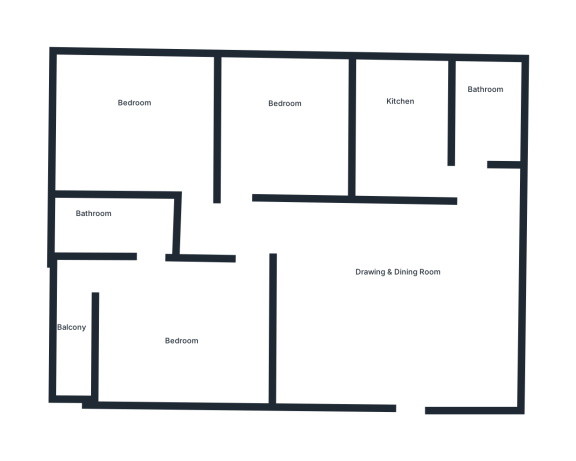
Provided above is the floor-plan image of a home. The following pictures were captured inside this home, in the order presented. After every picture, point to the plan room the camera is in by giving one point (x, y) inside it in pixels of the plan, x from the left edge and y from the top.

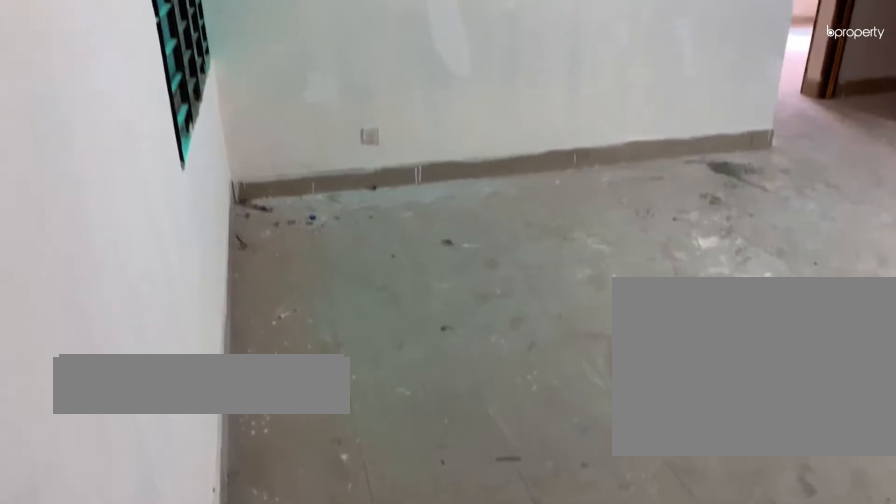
(389, 304)
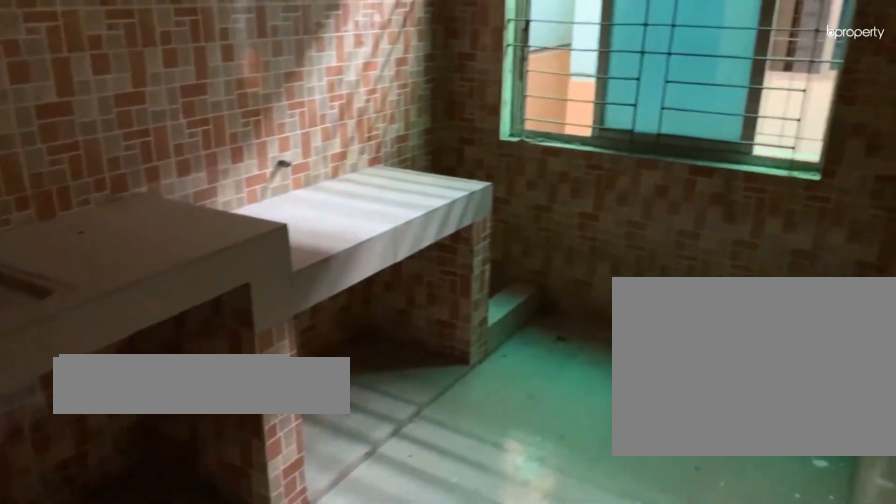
(401, 131)
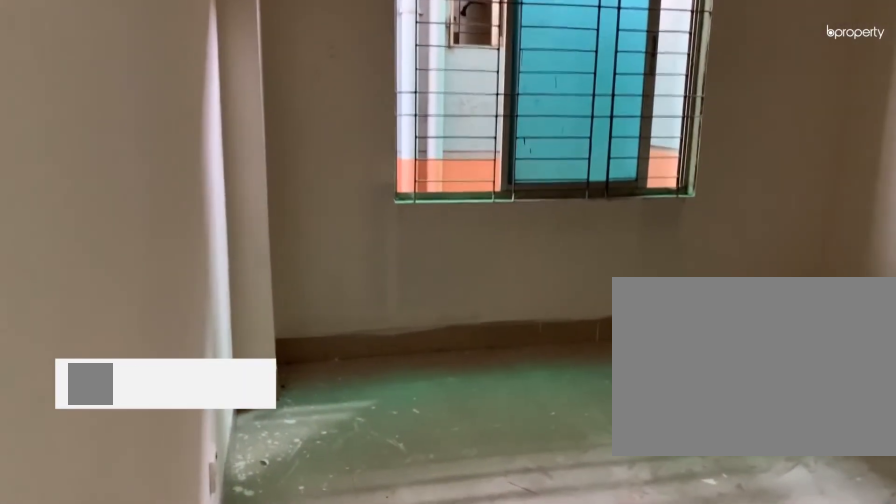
(287, 127)
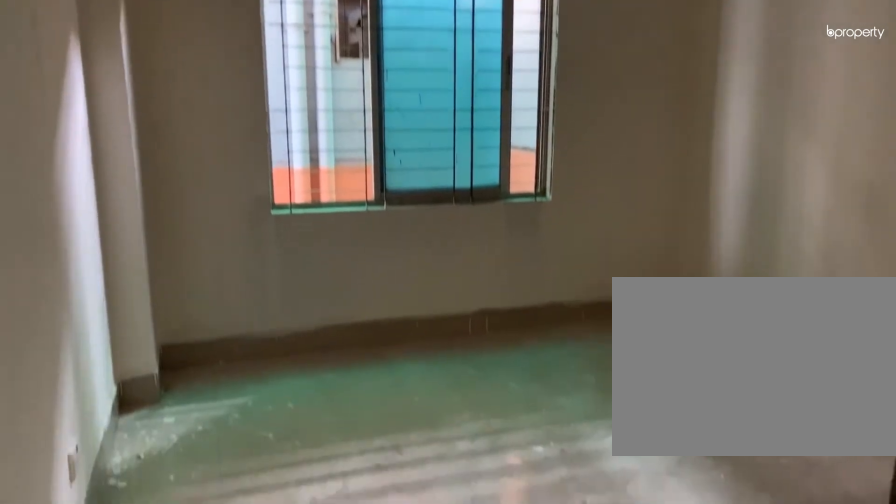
(287, 127)
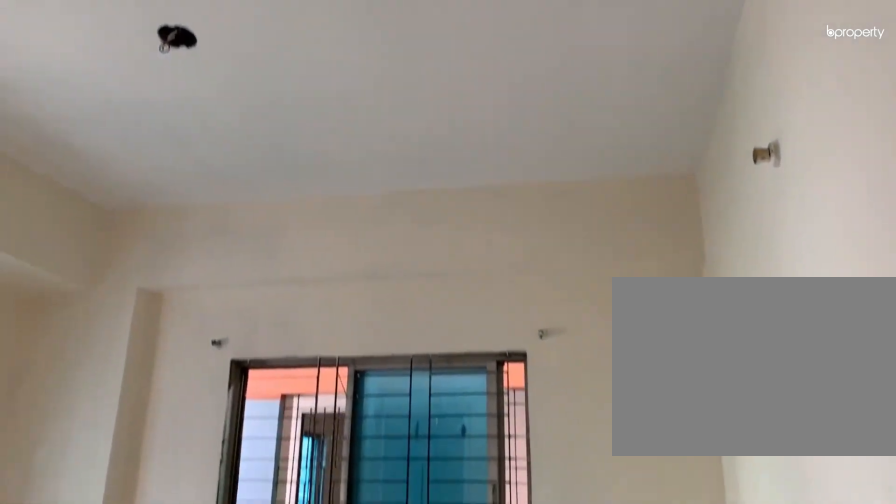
(132, 126)
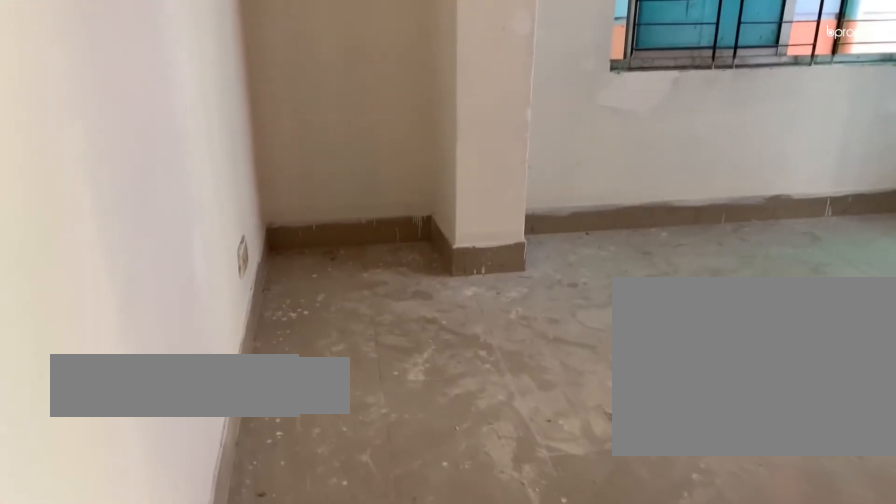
(184, 334)
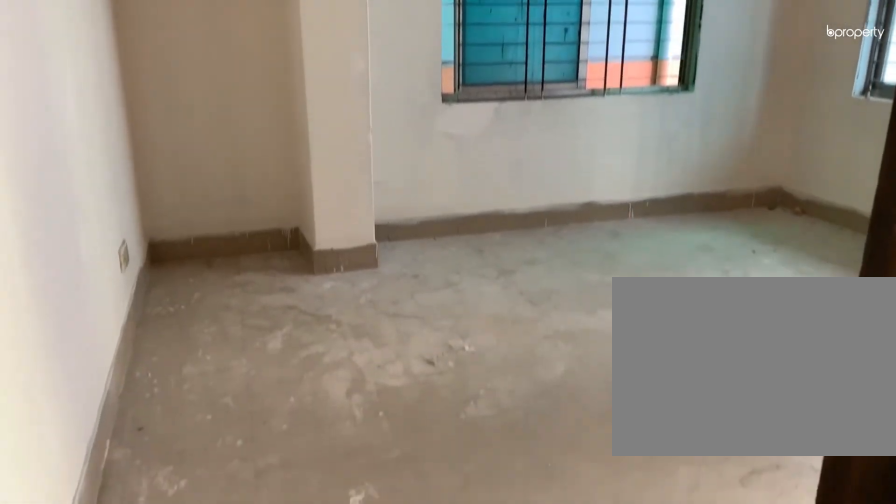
(181, 333)
